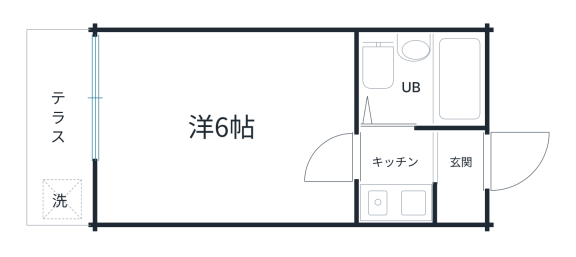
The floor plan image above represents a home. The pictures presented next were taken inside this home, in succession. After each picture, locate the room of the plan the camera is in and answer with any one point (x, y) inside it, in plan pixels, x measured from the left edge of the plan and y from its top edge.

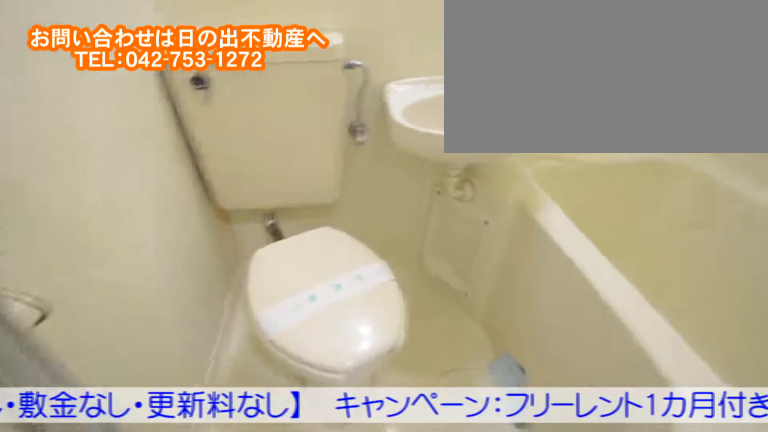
(448, 82)
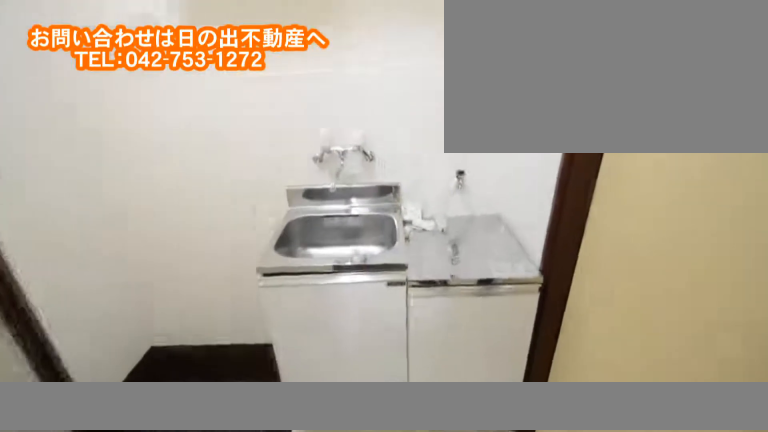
(396, 151)
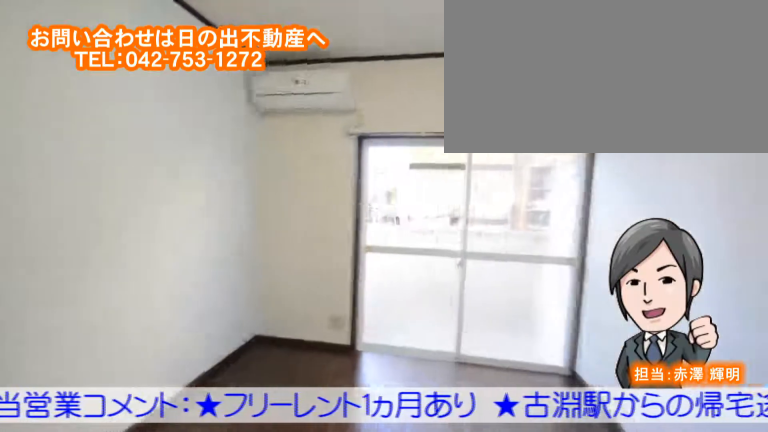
(156, 121)
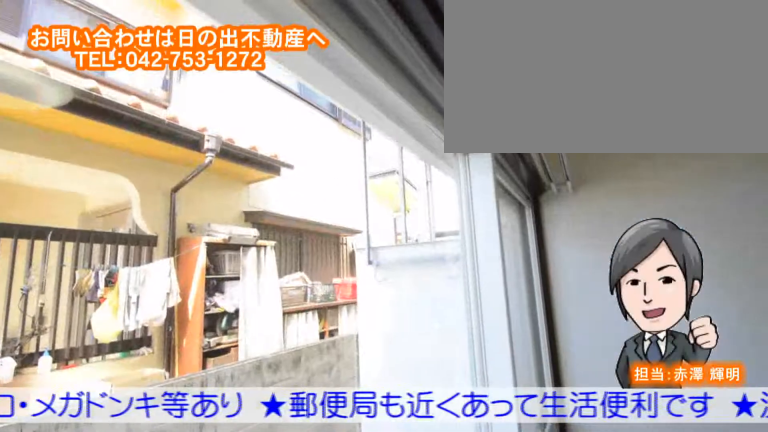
(156, 122)
